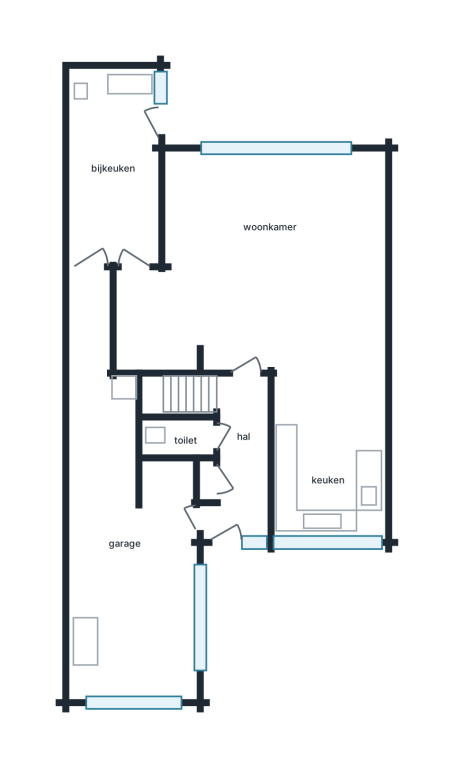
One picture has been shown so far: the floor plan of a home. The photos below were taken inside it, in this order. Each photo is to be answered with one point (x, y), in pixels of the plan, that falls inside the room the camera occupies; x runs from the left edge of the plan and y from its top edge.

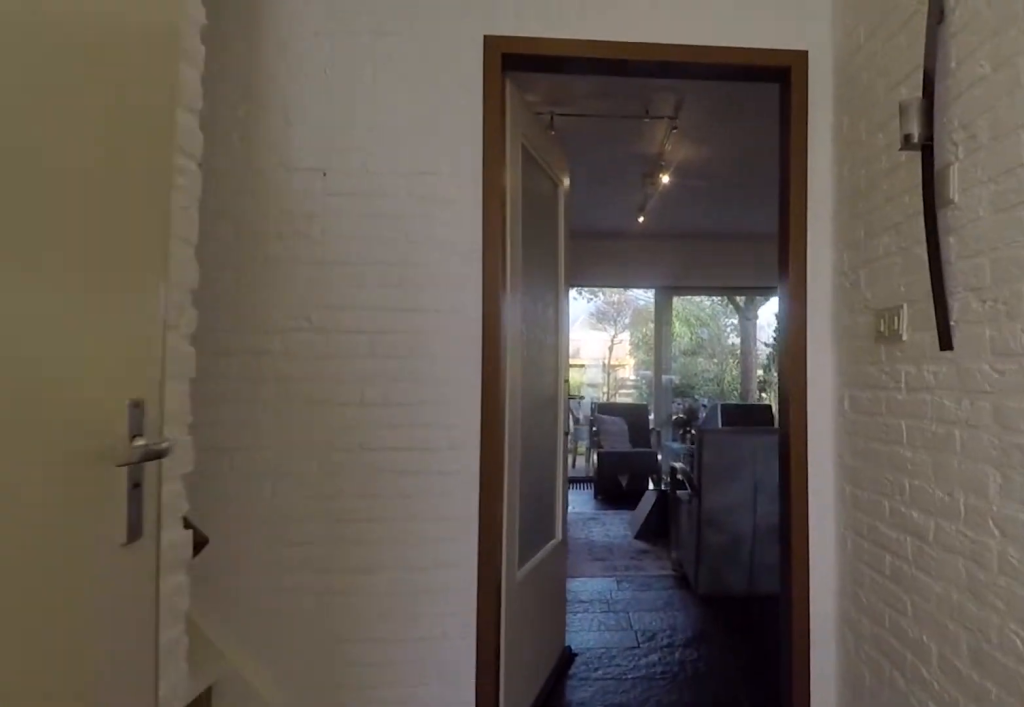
(239, 458)
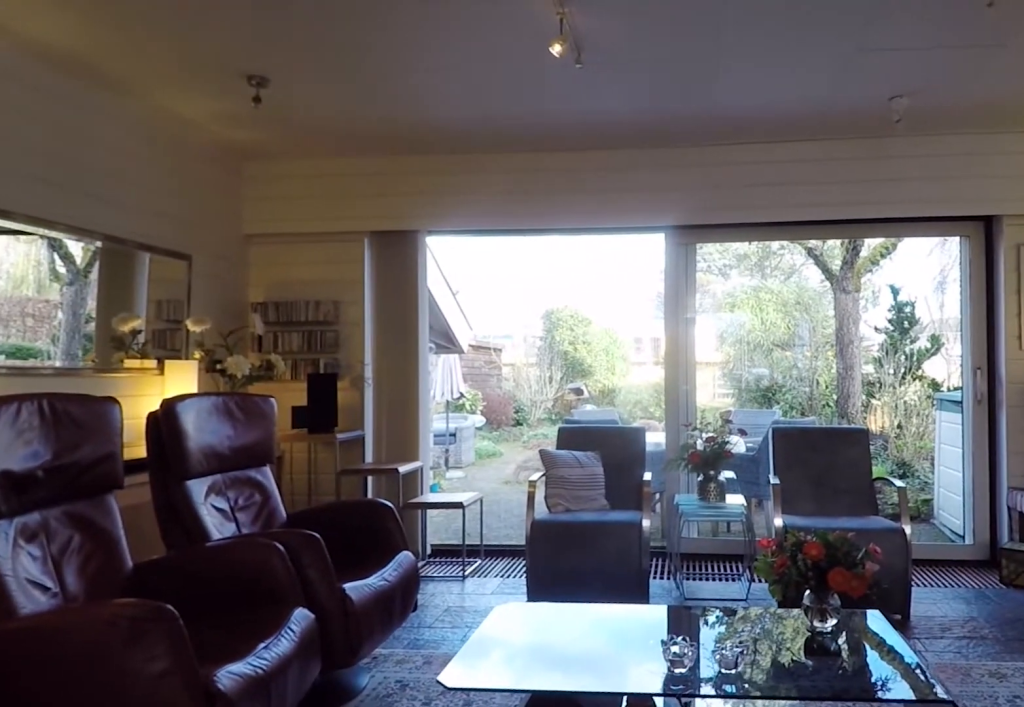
(185, 303)
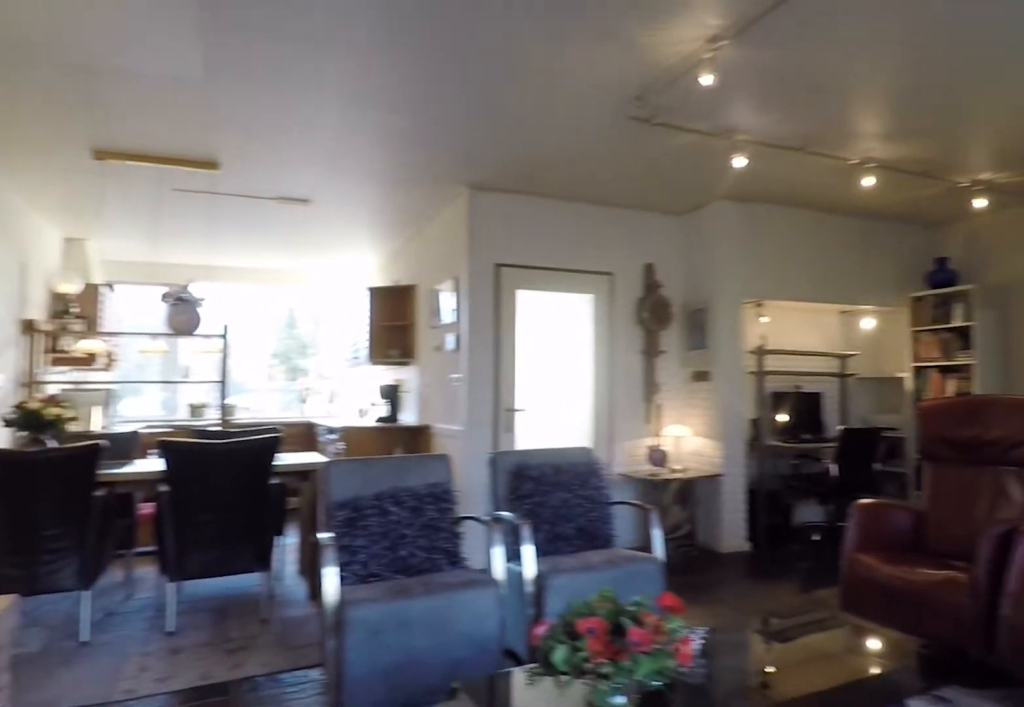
(191, 301)
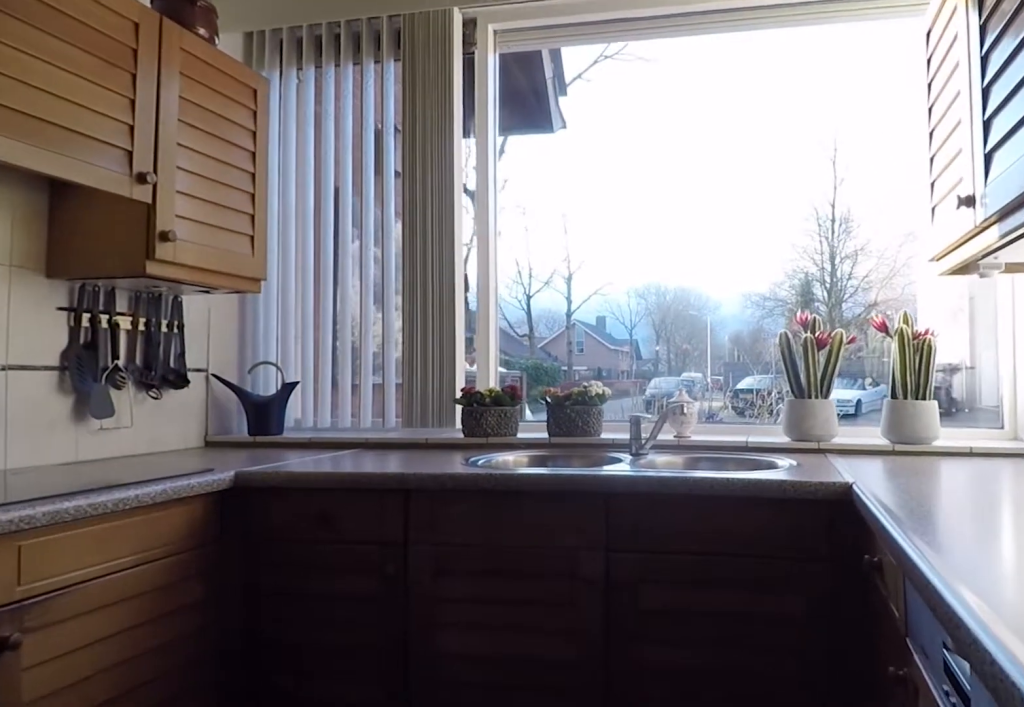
(327, 453)
